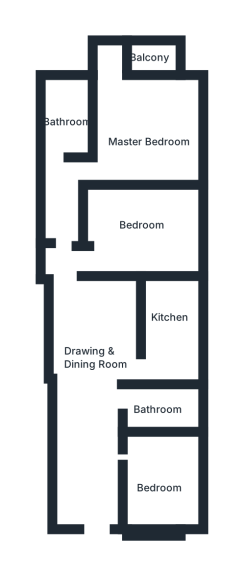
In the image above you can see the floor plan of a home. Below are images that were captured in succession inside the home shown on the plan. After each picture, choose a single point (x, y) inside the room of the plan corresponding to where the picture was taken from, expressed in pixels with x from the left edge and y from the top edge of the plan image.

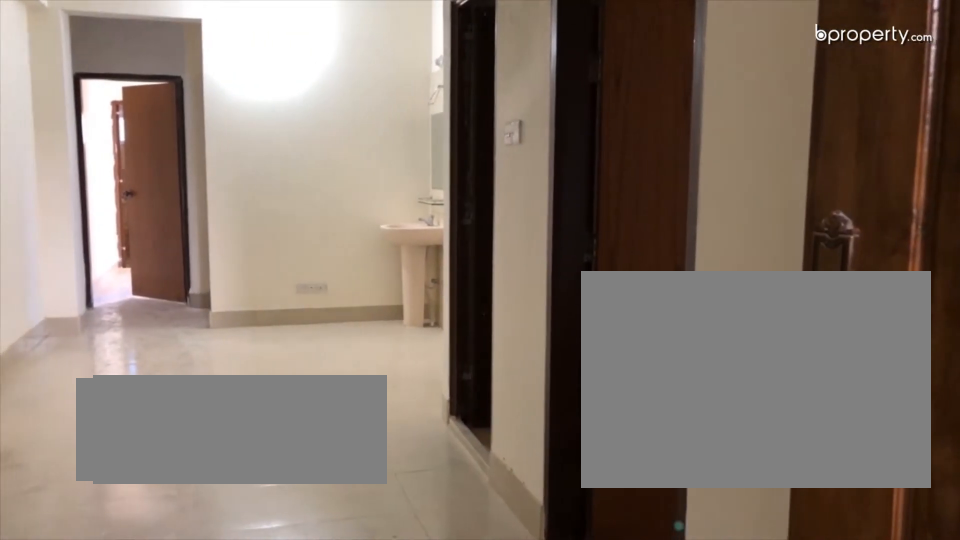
(88, 449)
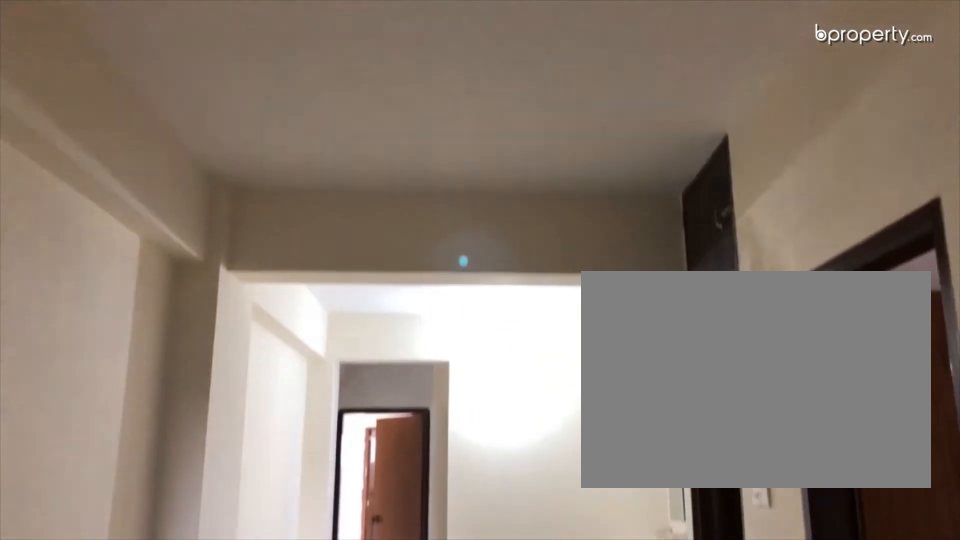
(88, 449)
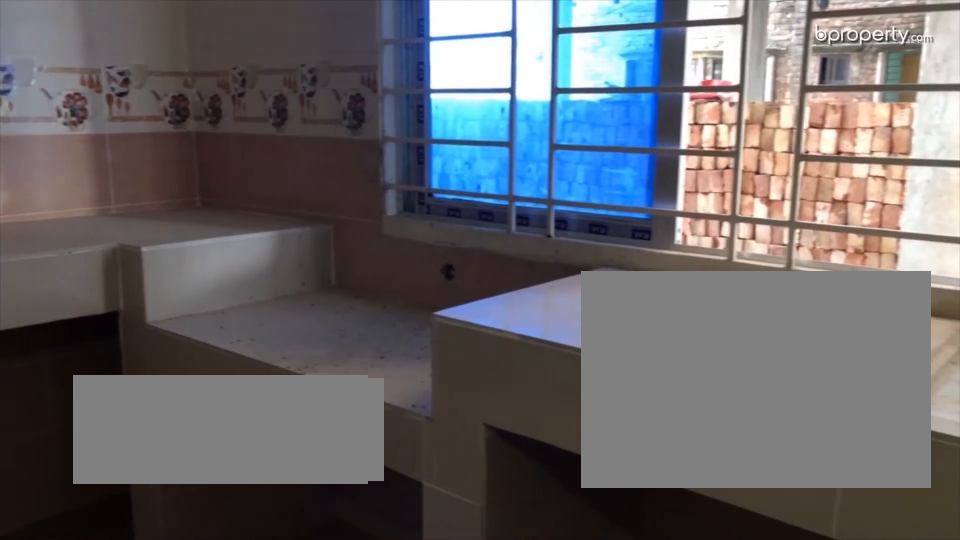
(170, 337)
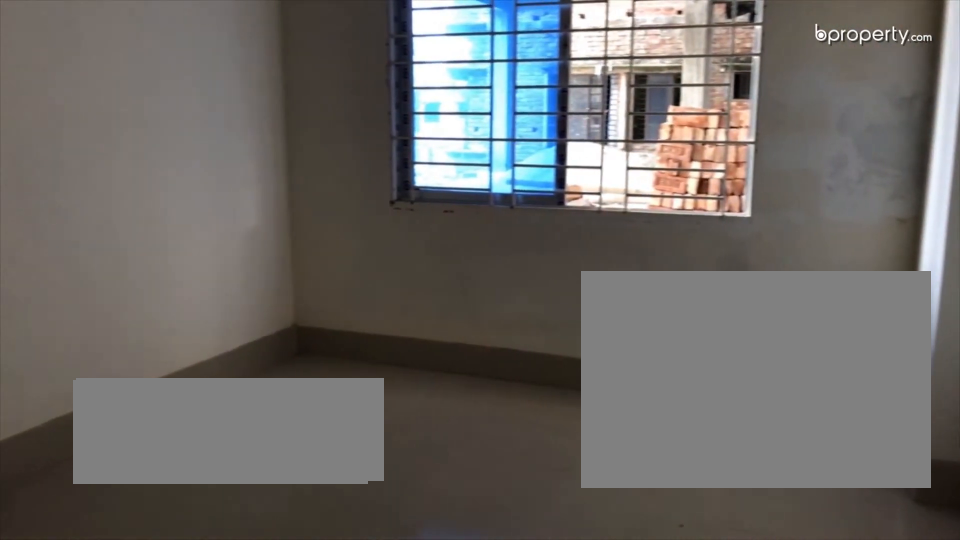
(124, 250)
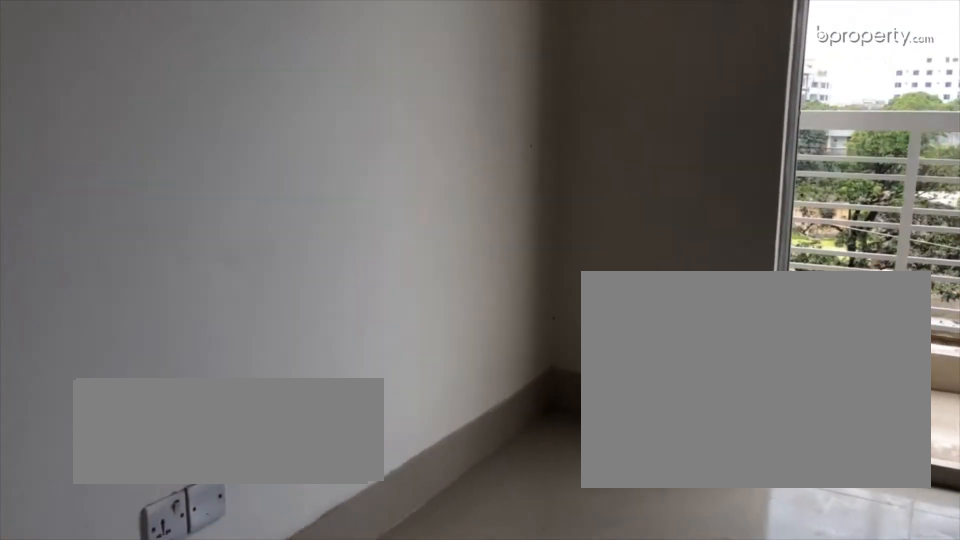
(155, 140)
